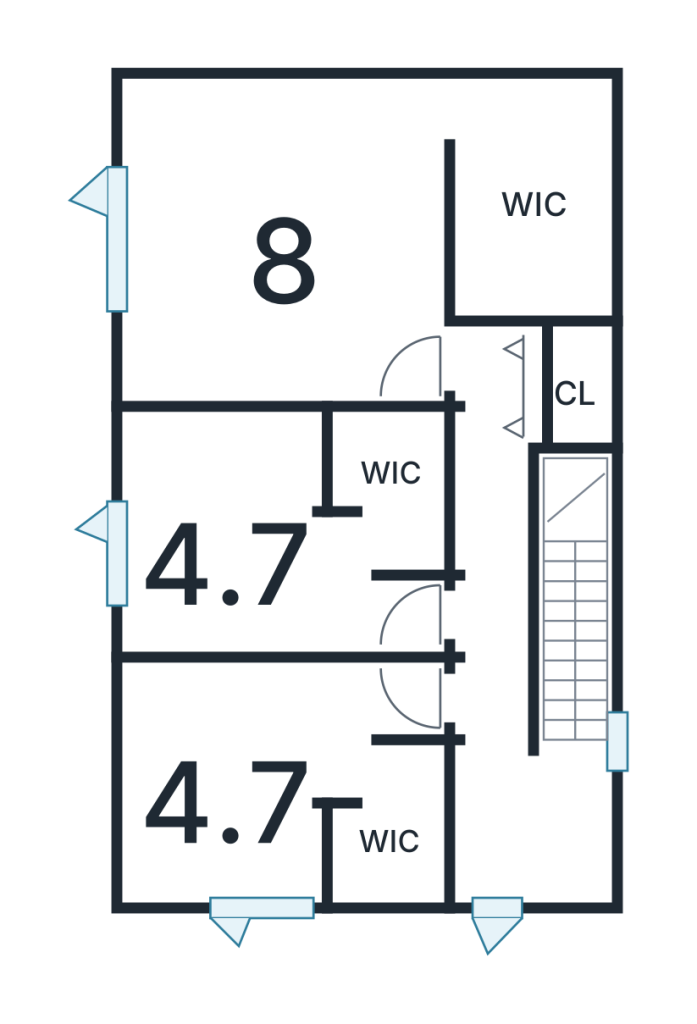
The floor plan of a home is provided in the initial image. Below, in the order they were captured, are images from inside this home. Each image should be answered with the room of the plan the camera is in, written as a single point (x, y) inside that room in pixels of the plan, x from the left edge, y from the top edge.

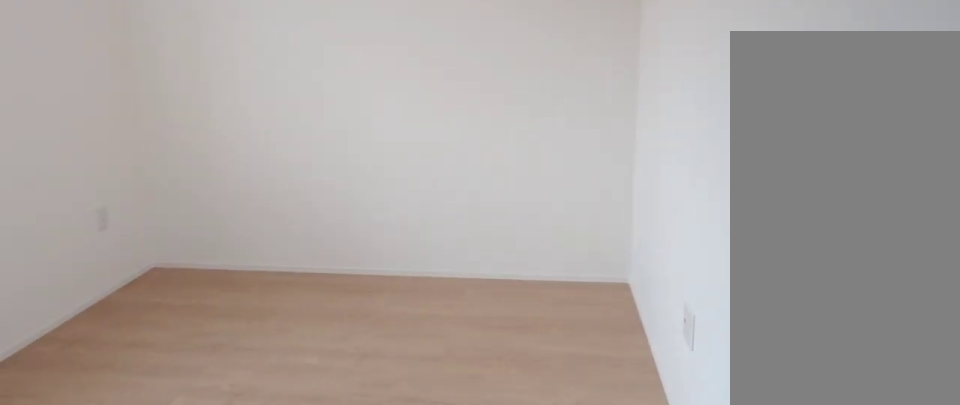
(268, 802)
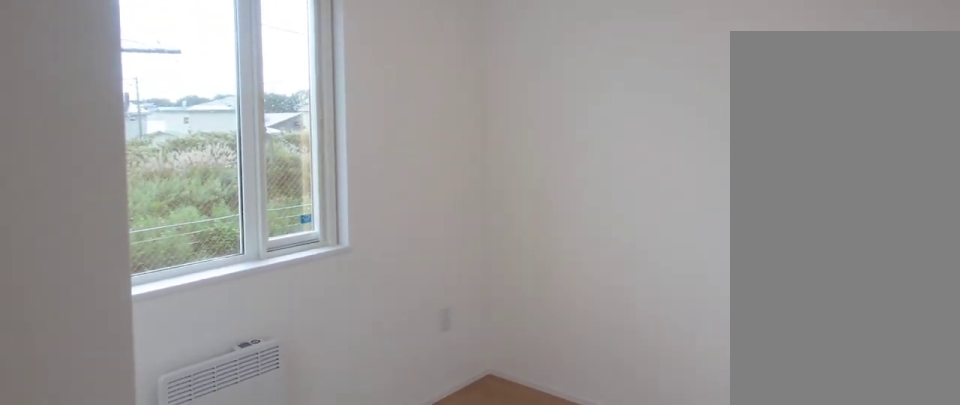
(268, 802)
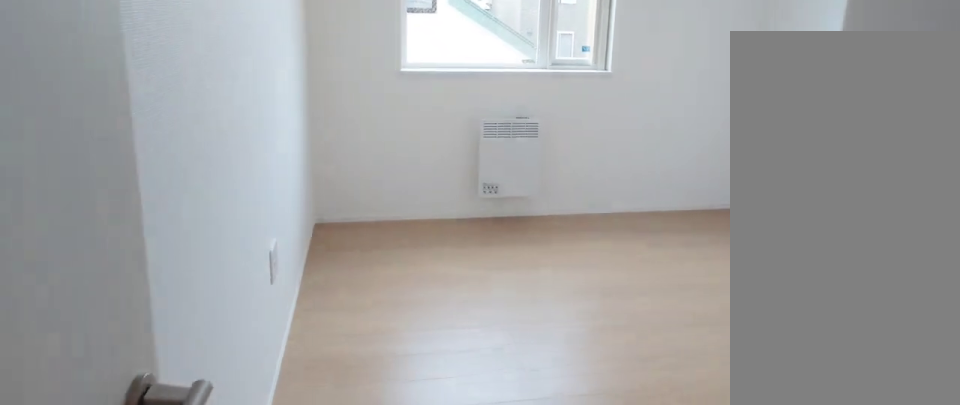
(258, 563)
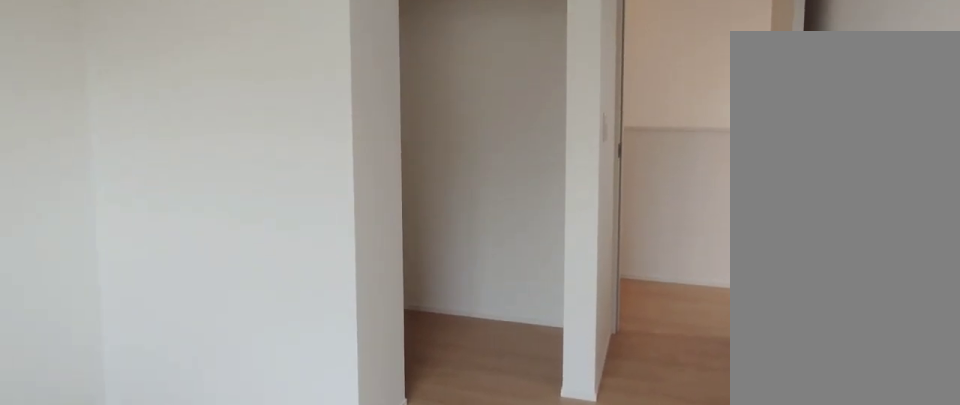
(258, 563)
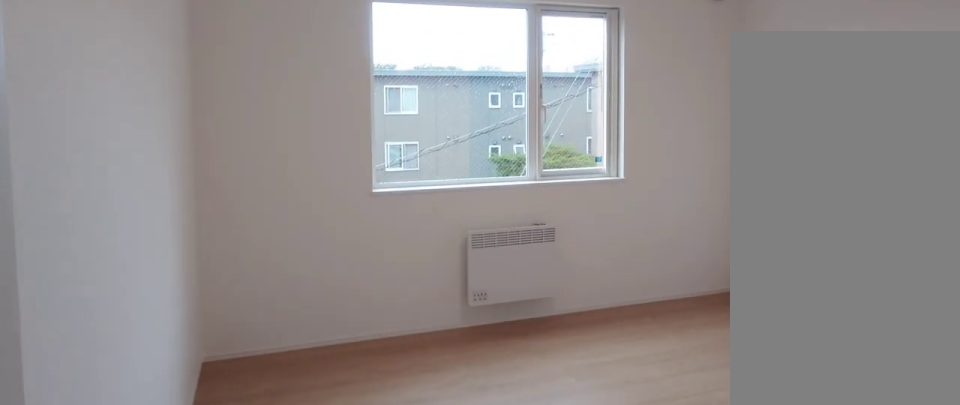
(260, 273)
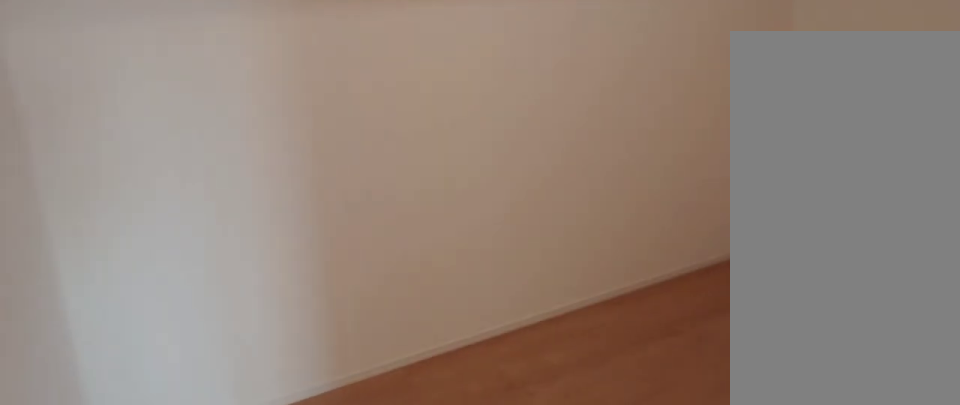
(522, 213)
